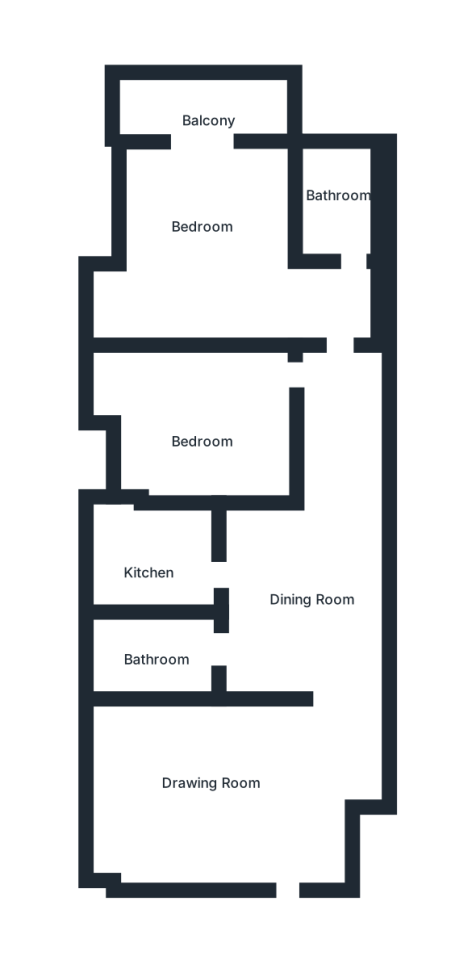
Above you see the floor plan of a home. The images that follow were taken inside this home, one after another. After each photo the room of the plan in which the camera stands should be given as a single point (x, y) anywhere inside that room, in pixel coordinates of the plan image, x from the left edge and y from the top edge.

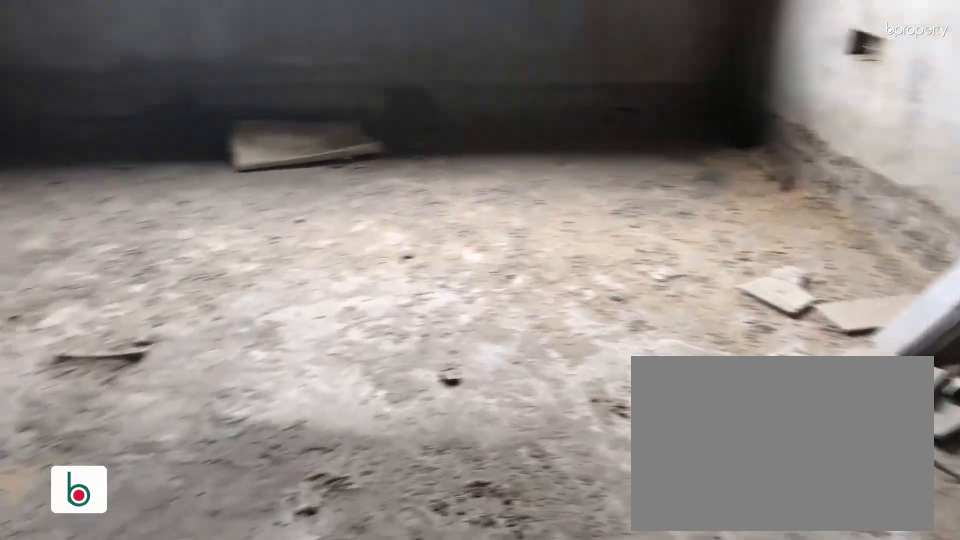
(206, 779)
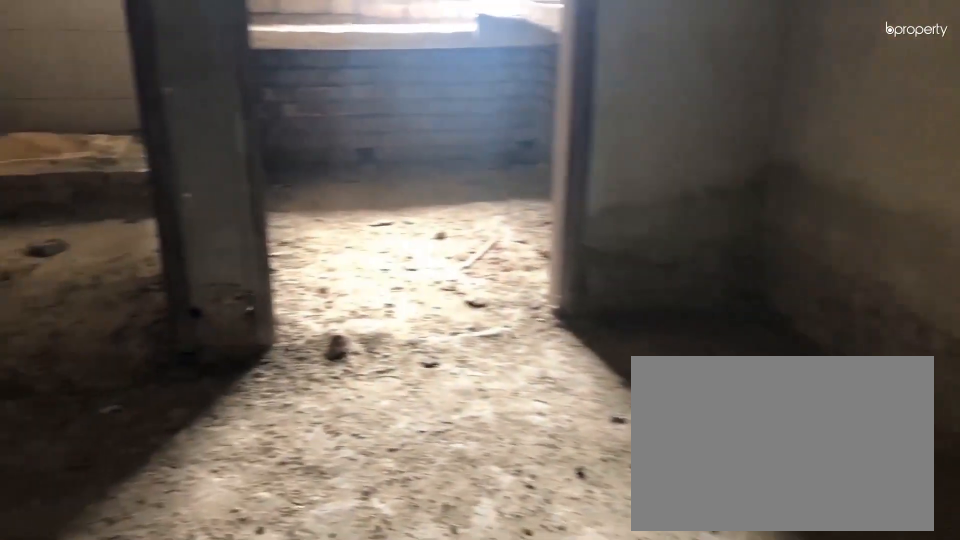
(280, 609)
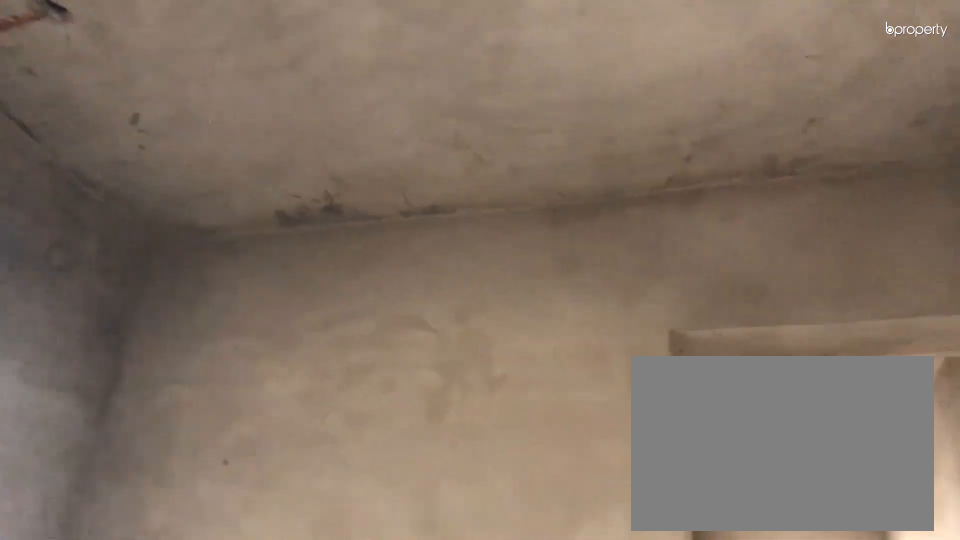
(280, 609)
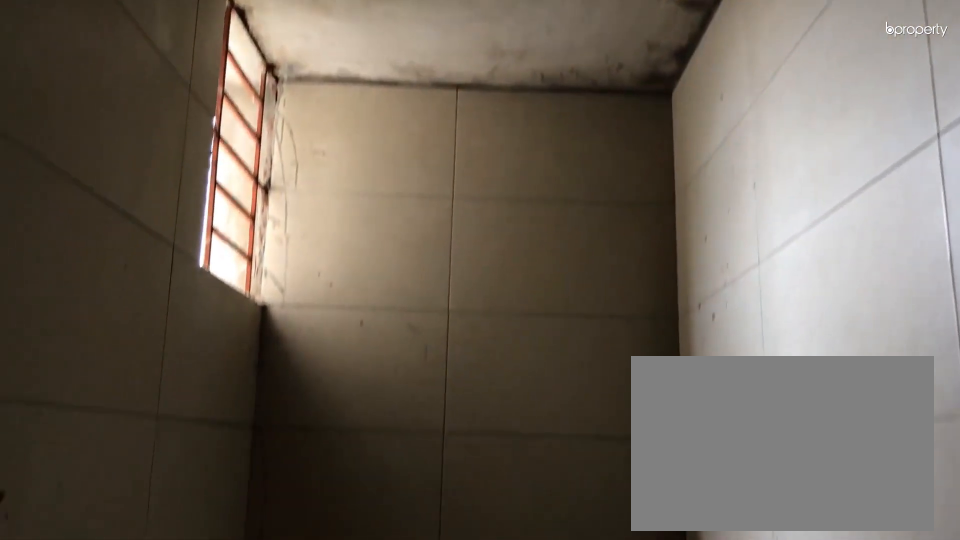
(170, 644)
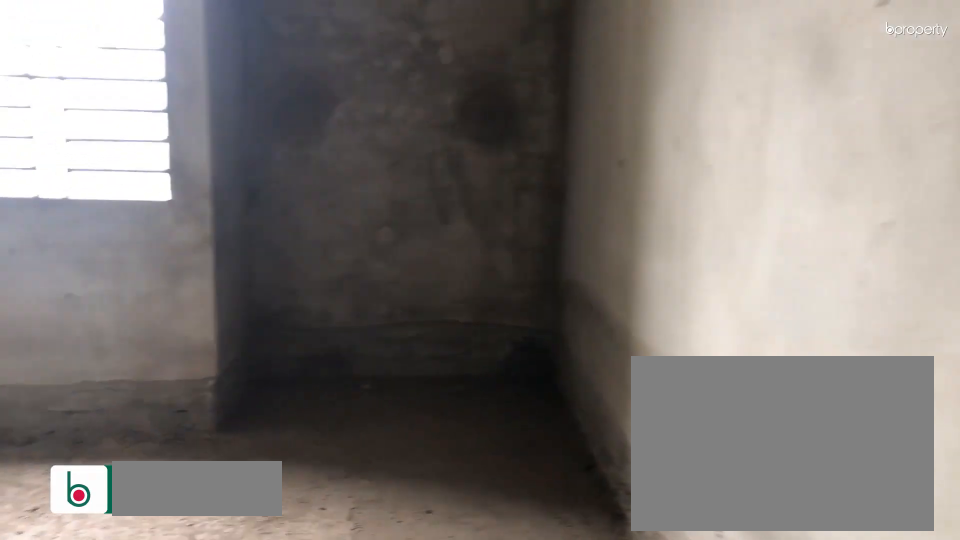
(222, 407)
